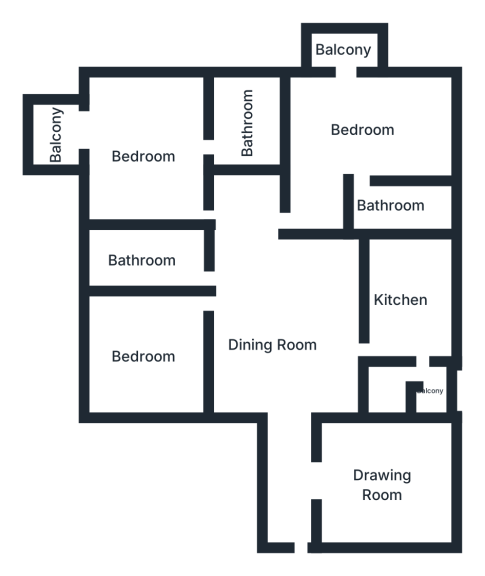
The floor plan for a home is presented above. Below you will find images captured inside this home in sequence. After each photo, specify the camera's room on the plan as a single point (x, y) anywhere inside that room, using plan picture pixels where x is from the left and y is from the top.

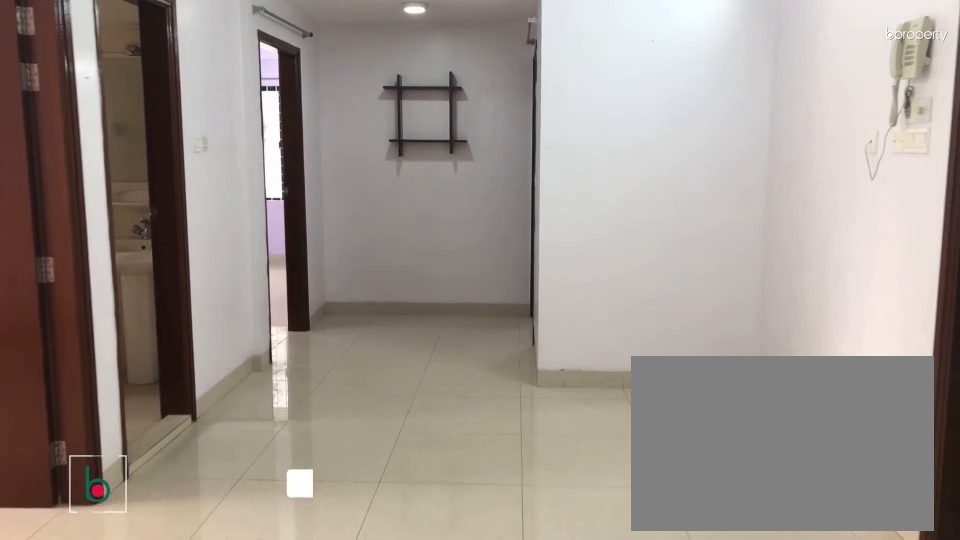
(271, 346)
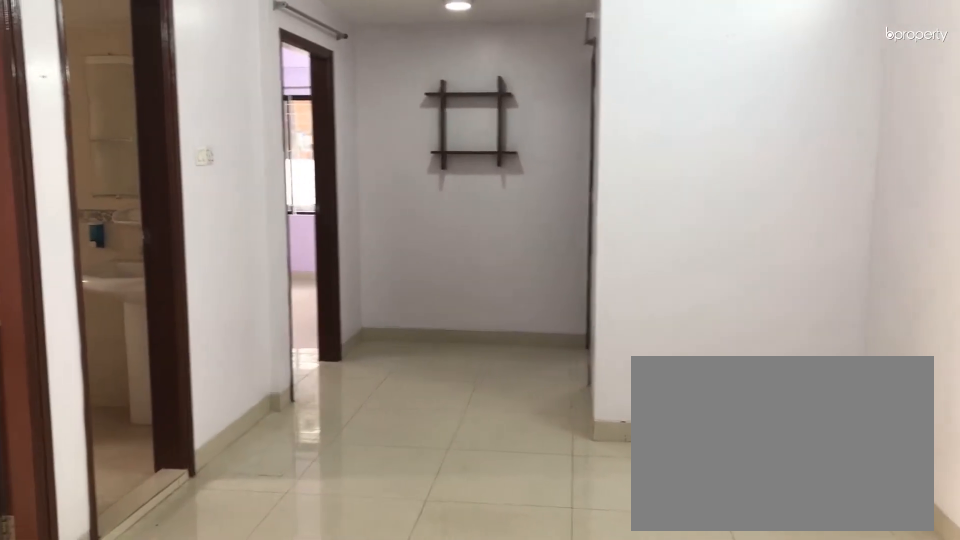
(272, 347)
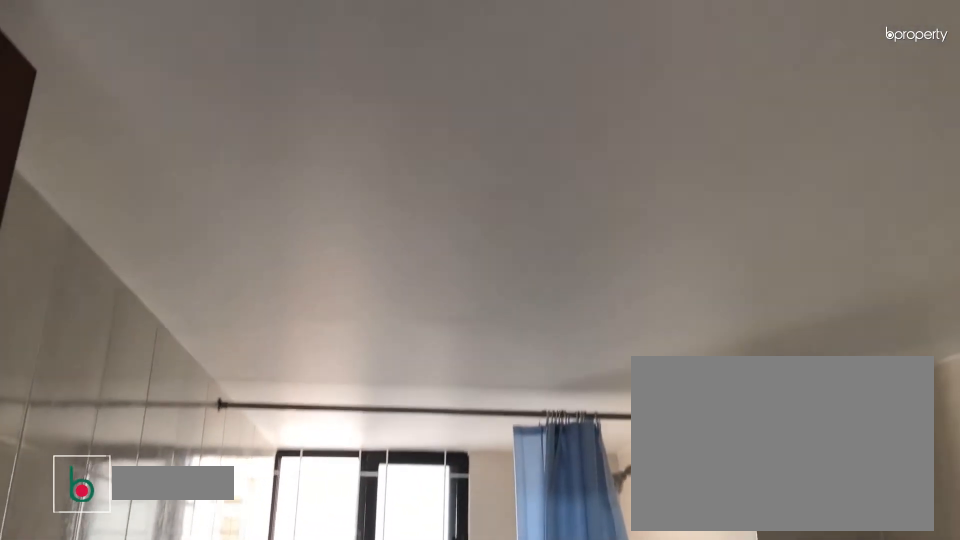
(145, 259)
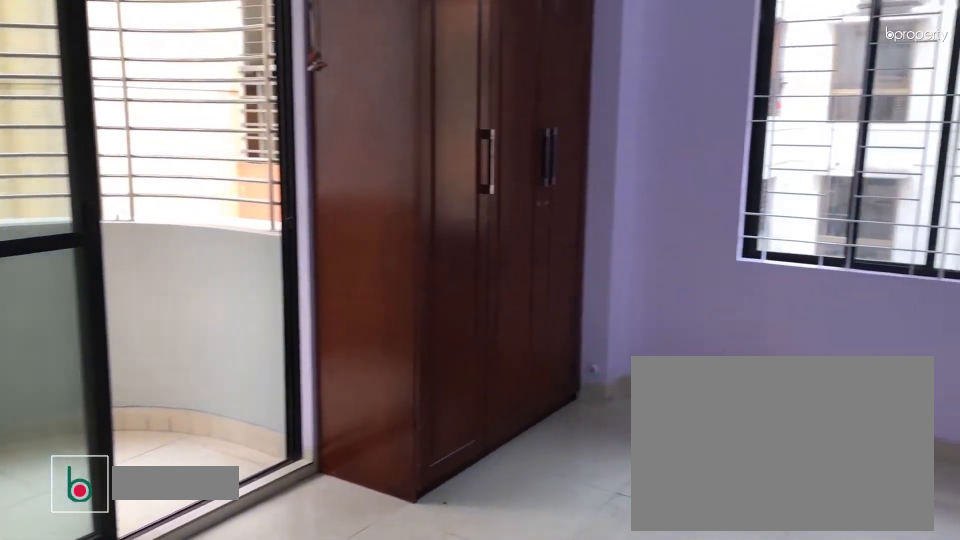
(143, 158)
